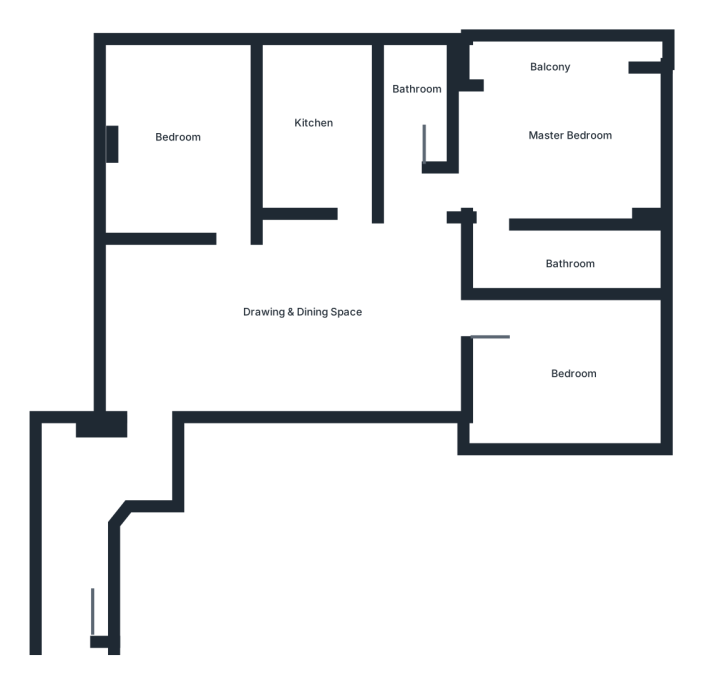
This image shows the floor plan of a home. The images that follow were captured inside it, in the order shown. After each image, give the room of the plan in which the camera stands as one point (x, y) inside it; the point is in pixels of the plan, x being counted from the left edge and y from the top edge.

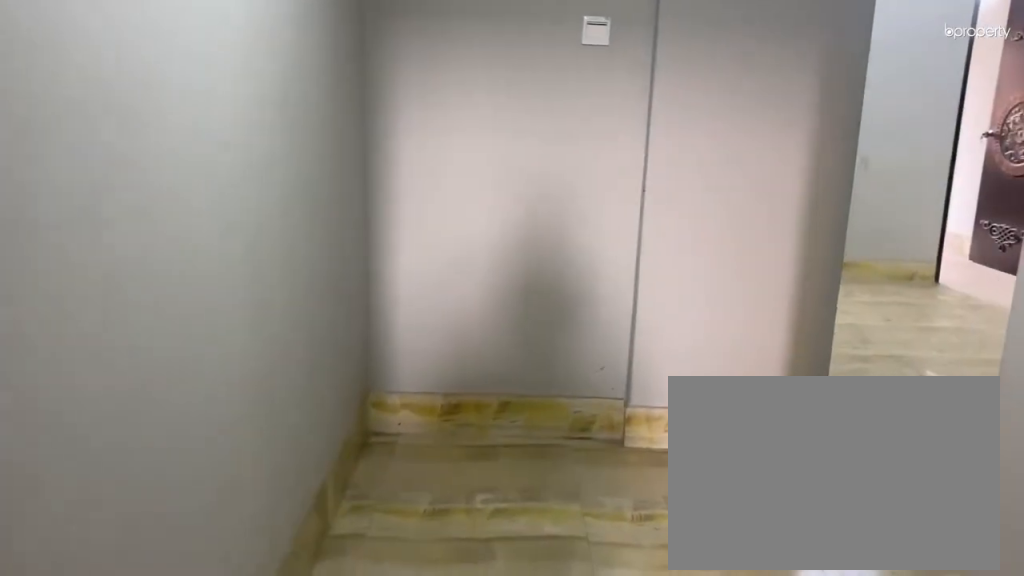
(71, 571)
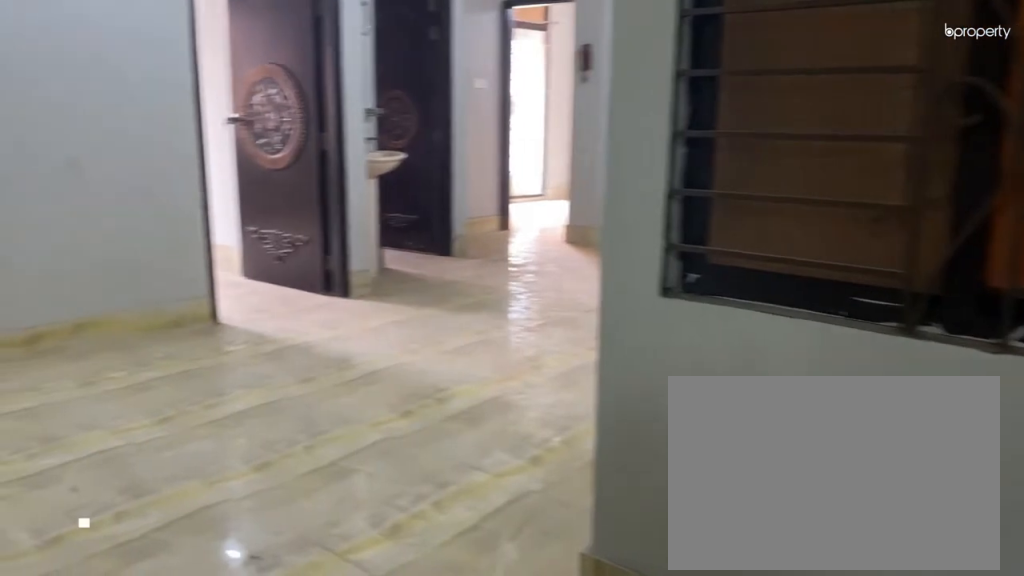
(179, 379)
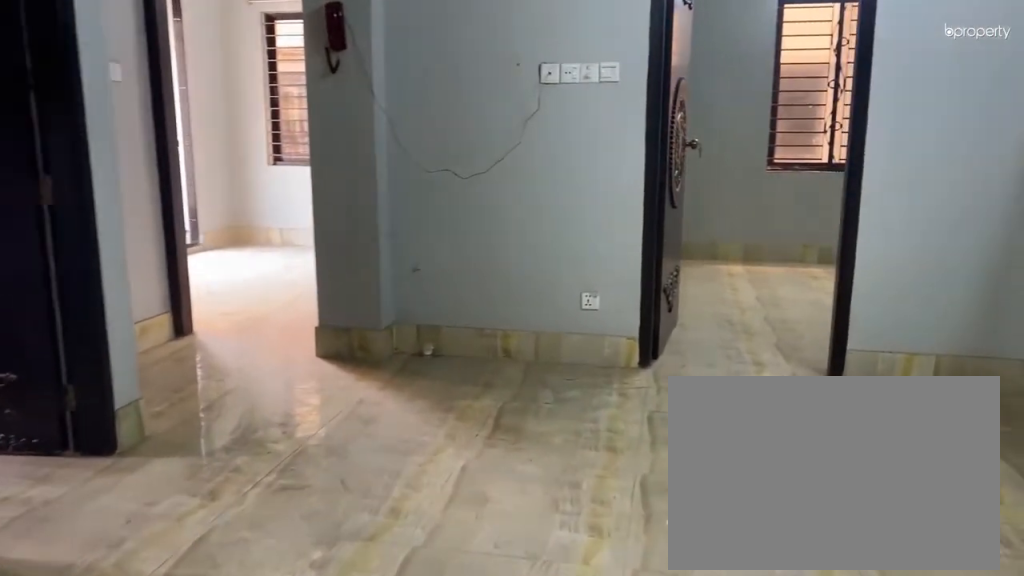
(297, 289)
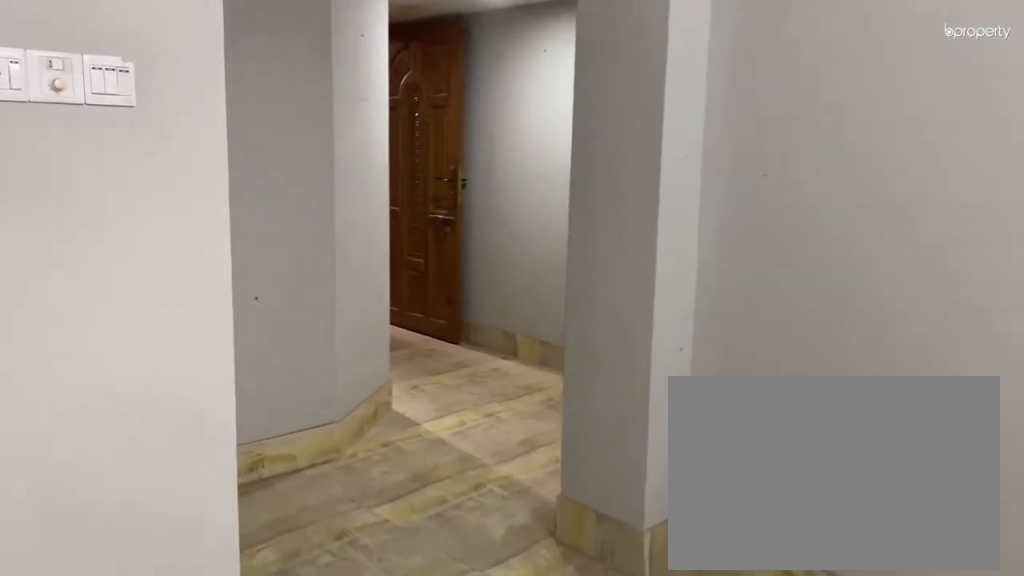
(298, 288)
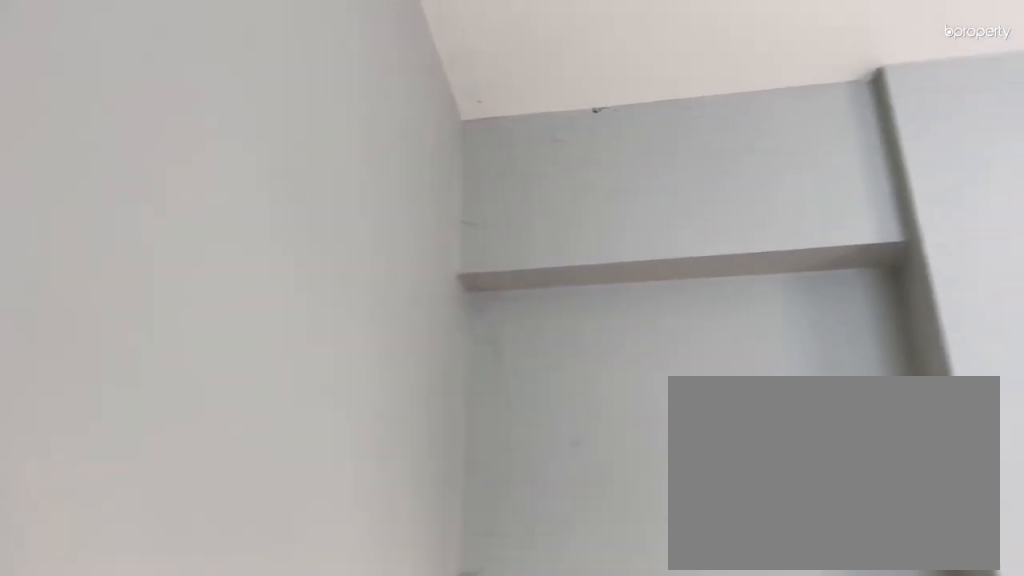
(169, 161)
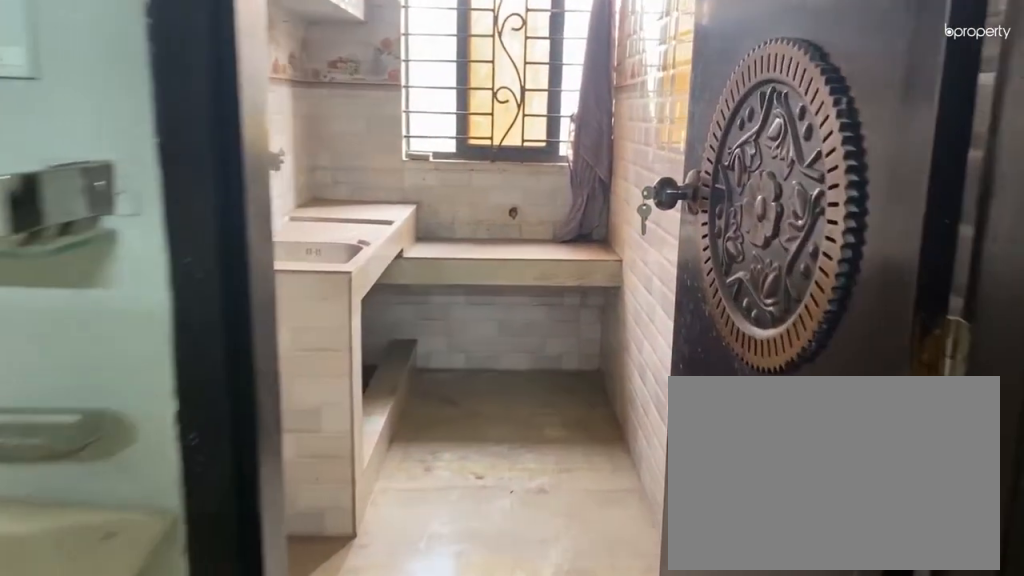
(342, 215)
